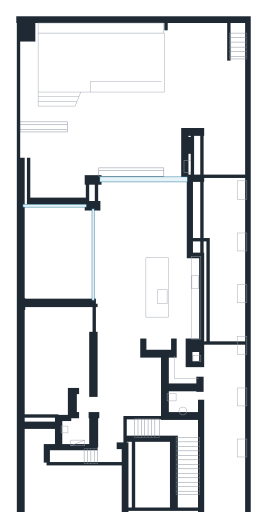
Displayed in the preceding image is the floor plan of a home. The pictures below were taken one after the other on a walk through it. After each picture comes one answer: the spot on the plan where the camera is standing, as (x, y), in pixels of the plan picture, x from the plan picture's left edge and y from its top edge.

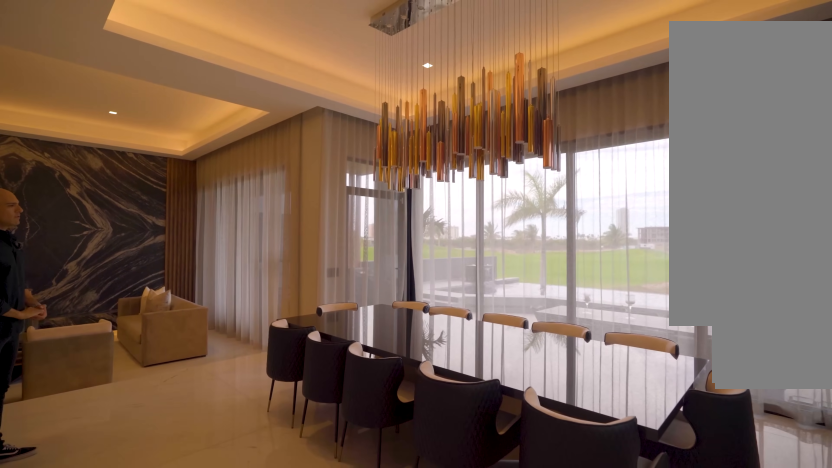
(154, 243)
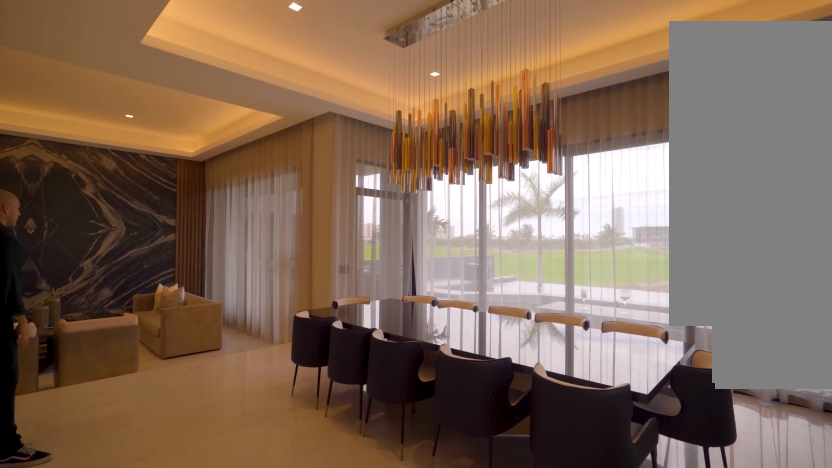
(158, 245)
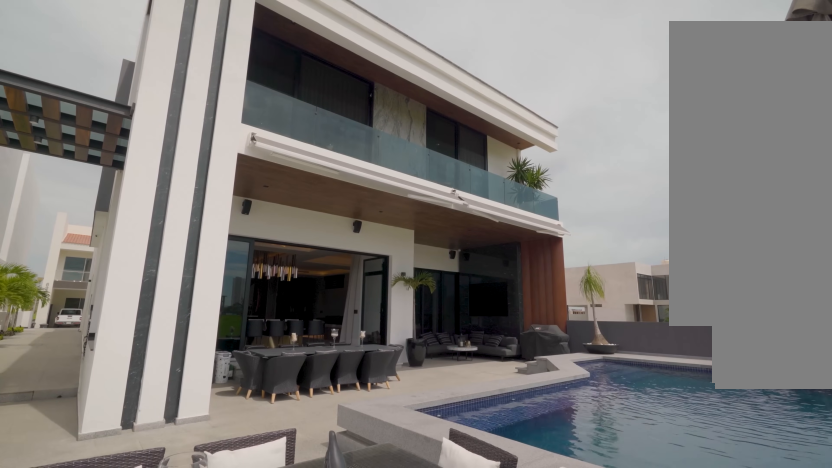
(211, 67)
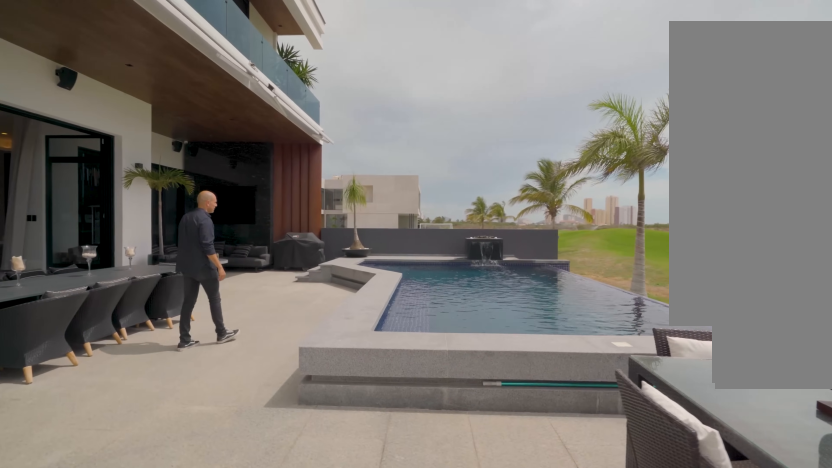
(171, 108)
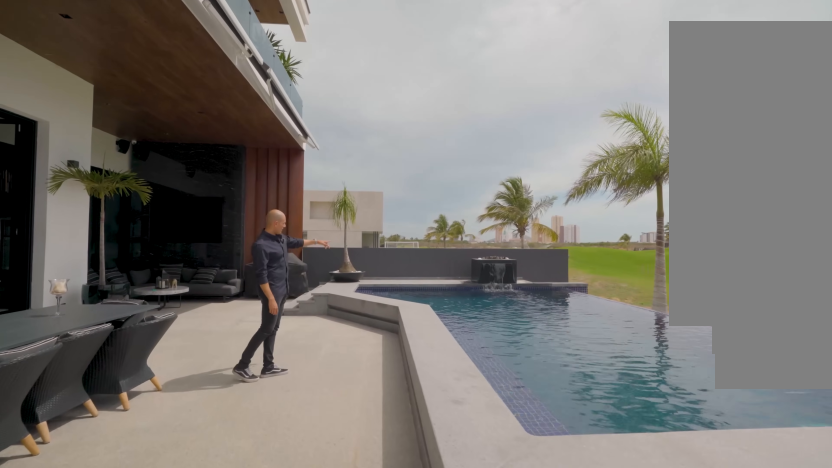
(117, 111)
